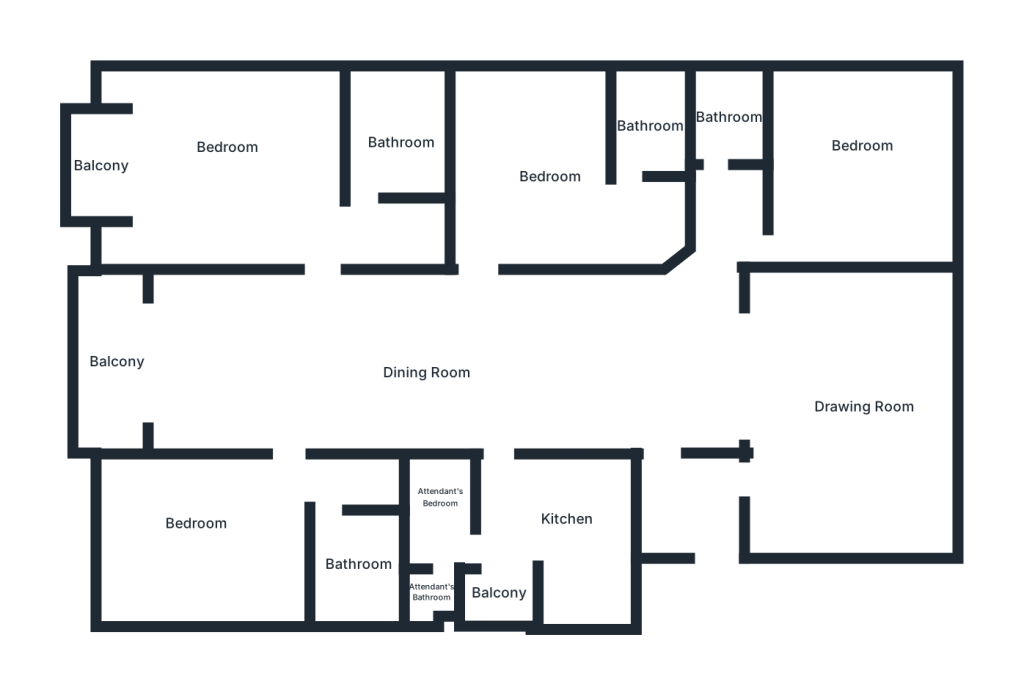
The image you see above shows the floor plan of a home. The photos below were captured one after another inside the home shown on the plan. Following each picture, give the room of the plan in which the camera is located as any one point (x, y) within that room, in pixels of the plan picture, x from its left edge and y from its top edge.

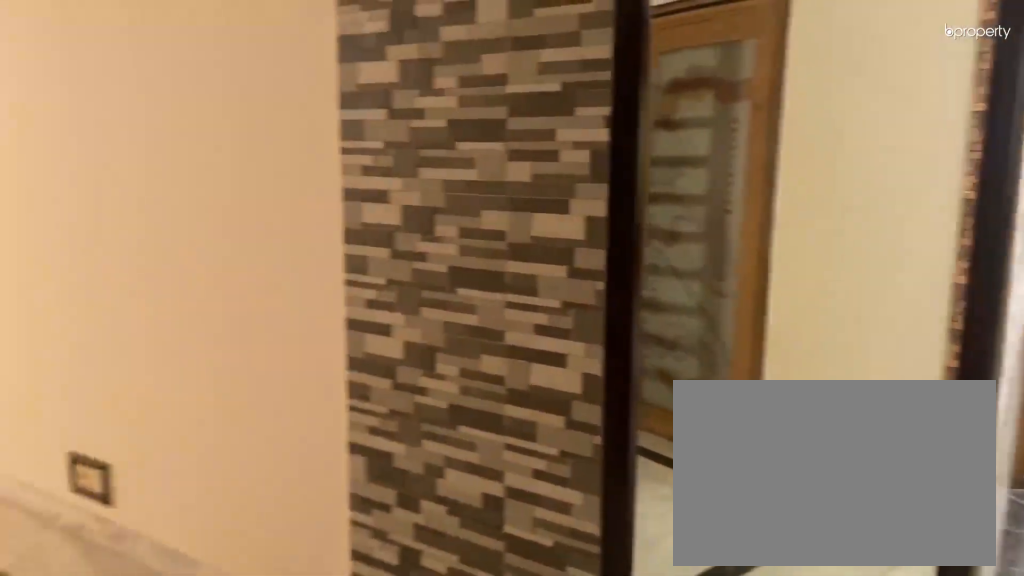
(510, 354)
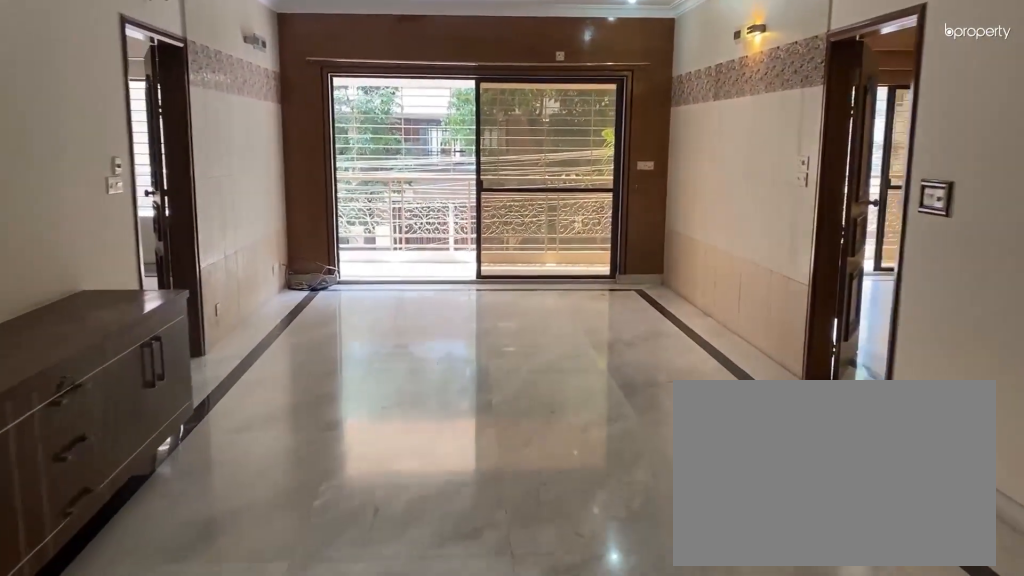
(285, 354)
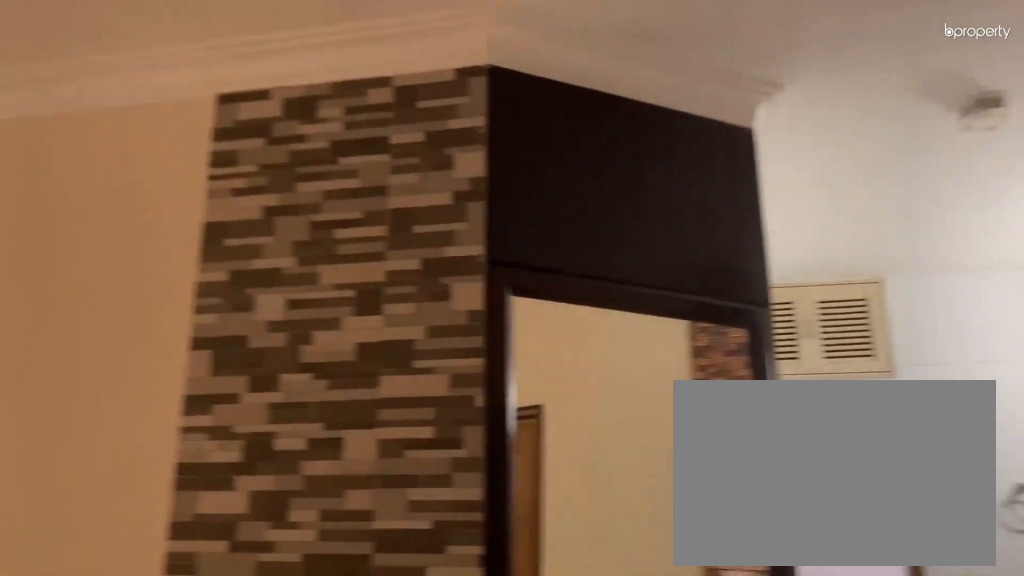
(542, 354)
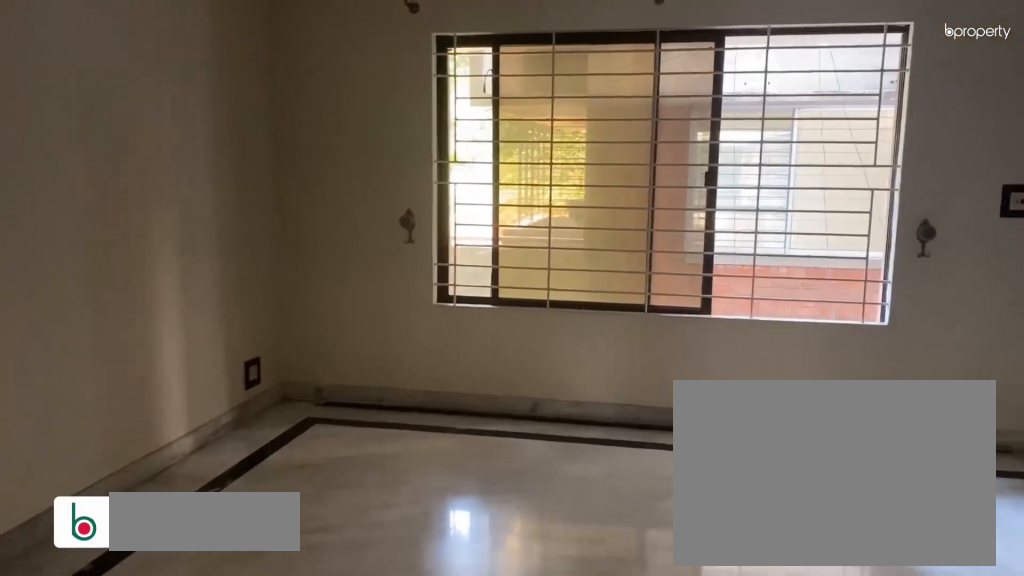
(847, 369)
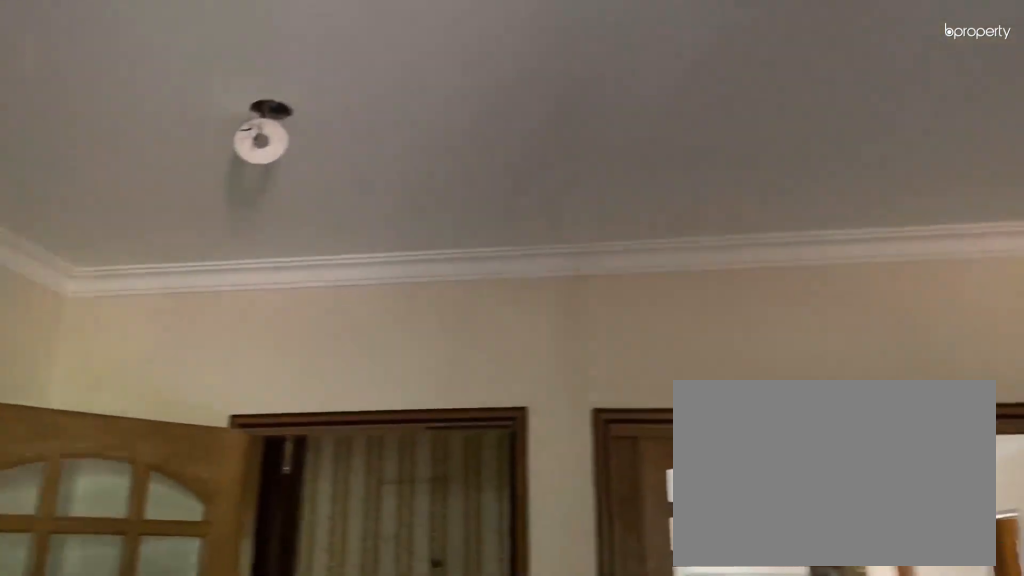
(847, 369)
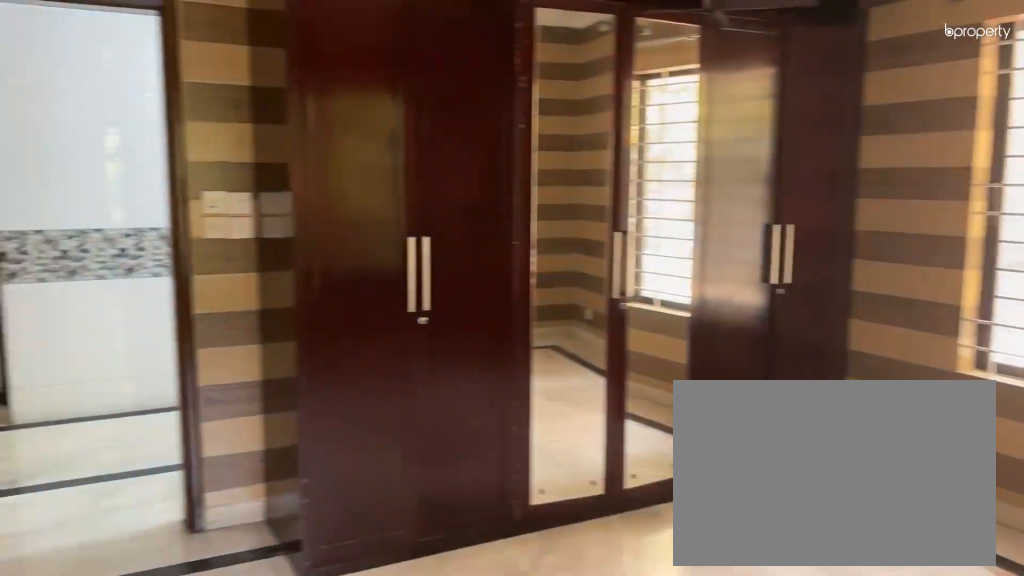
(860, 152)
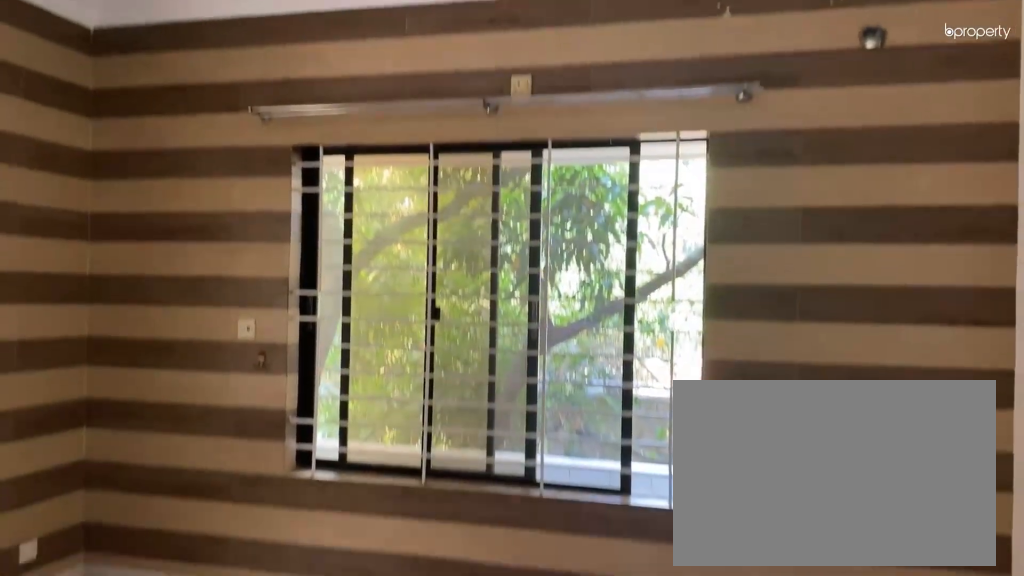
(860, 152)
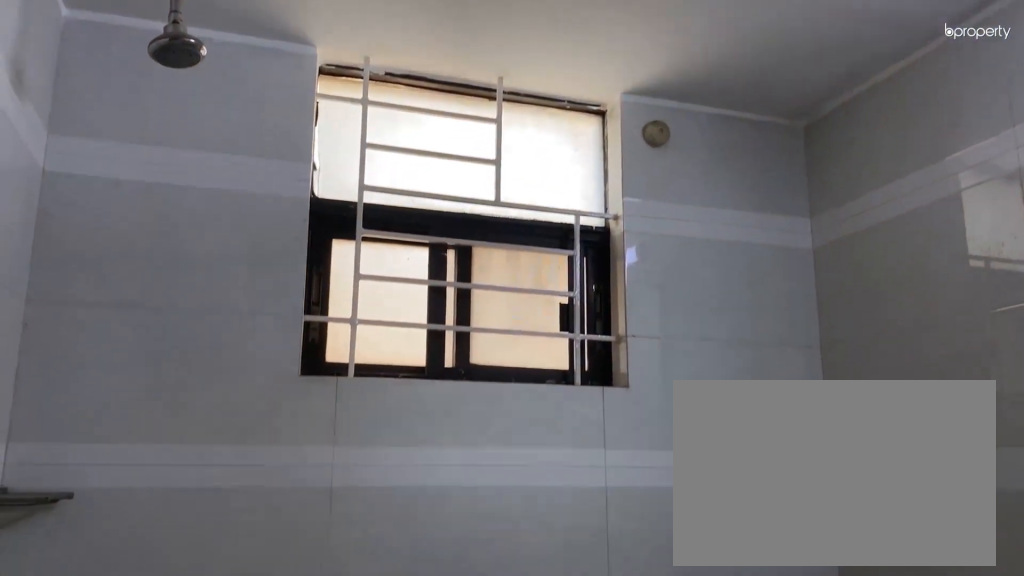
(724, 108)
